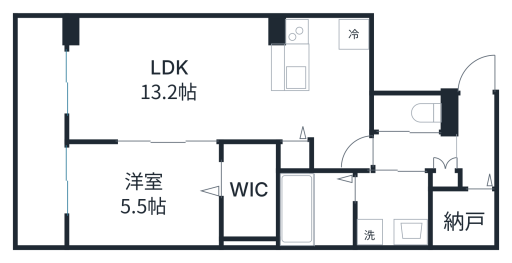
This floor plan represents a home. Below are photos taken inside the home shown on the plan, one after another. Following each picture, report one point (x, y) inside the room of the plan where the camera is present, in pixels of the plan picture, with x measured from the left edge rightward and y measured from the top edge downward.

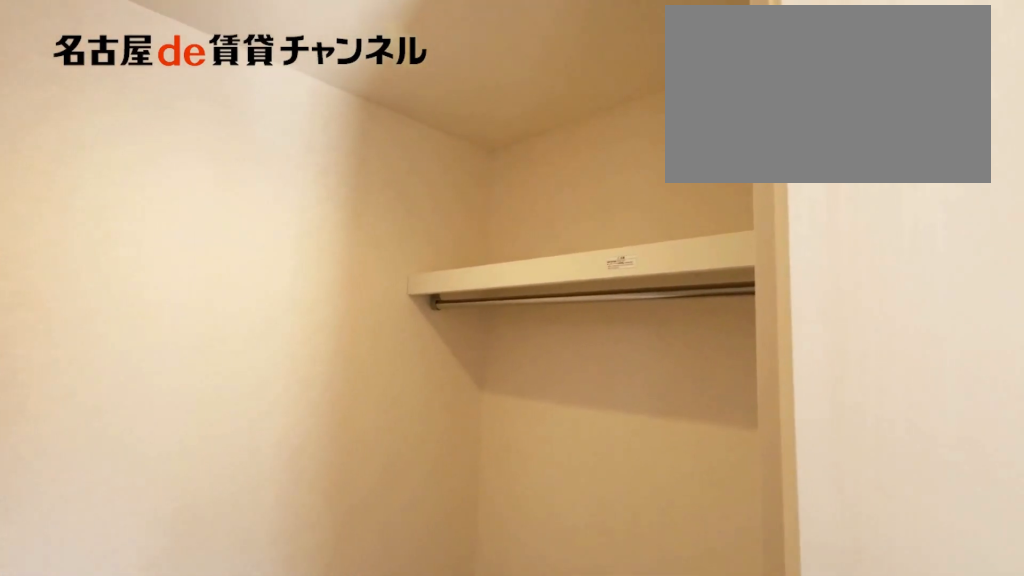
(247, 192)
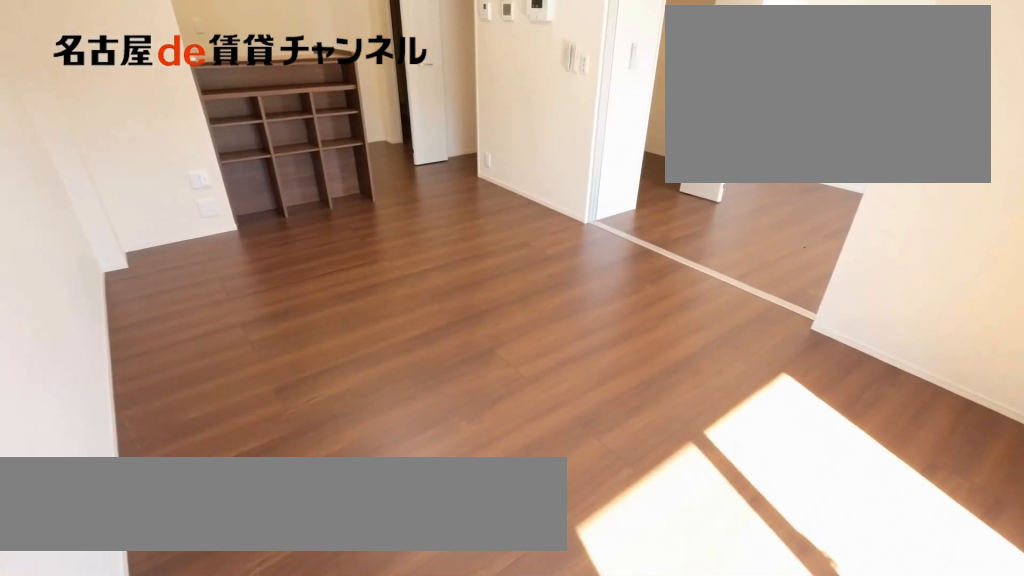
(194, 85)
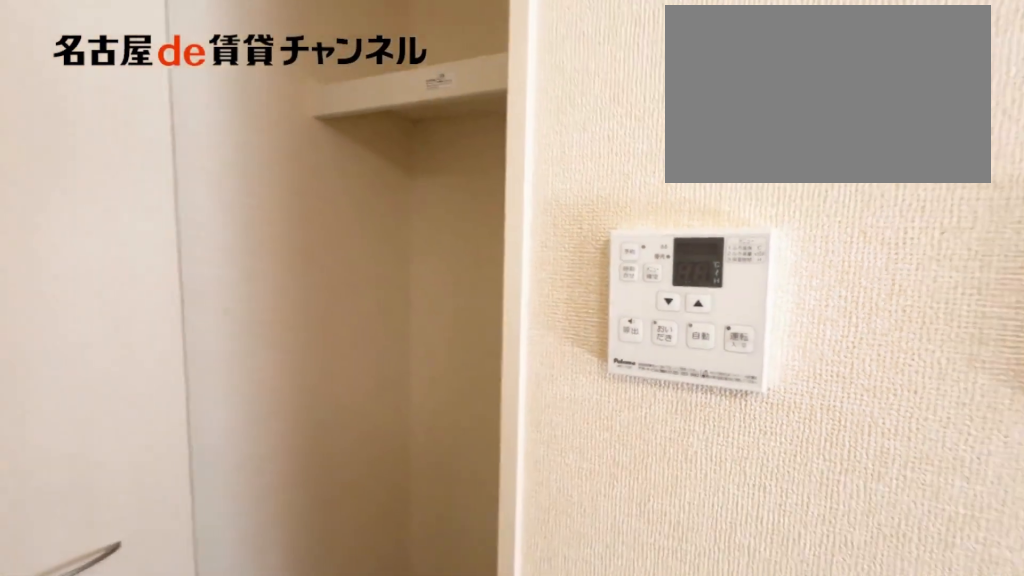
(194, 85)
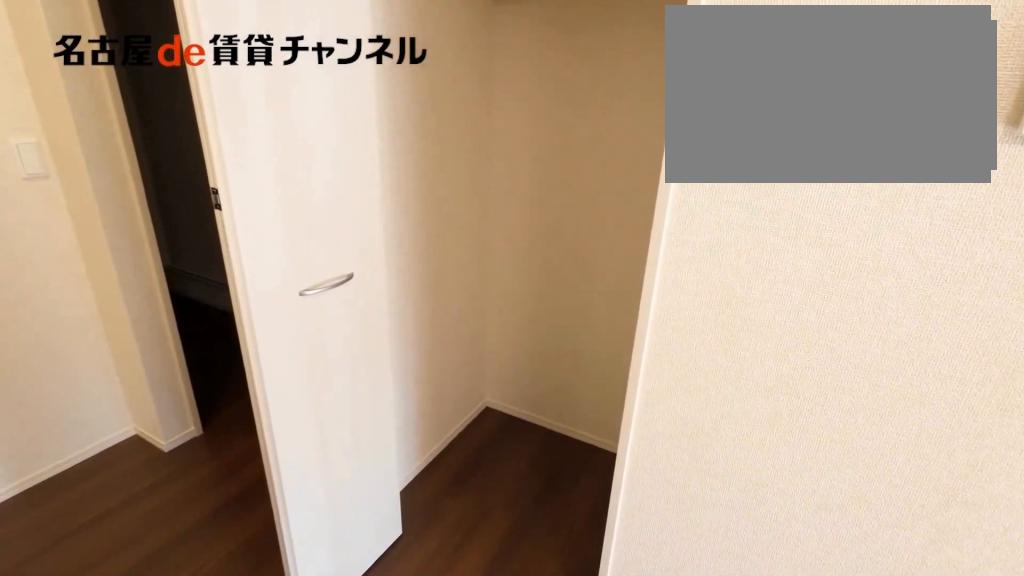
(294, 156)
